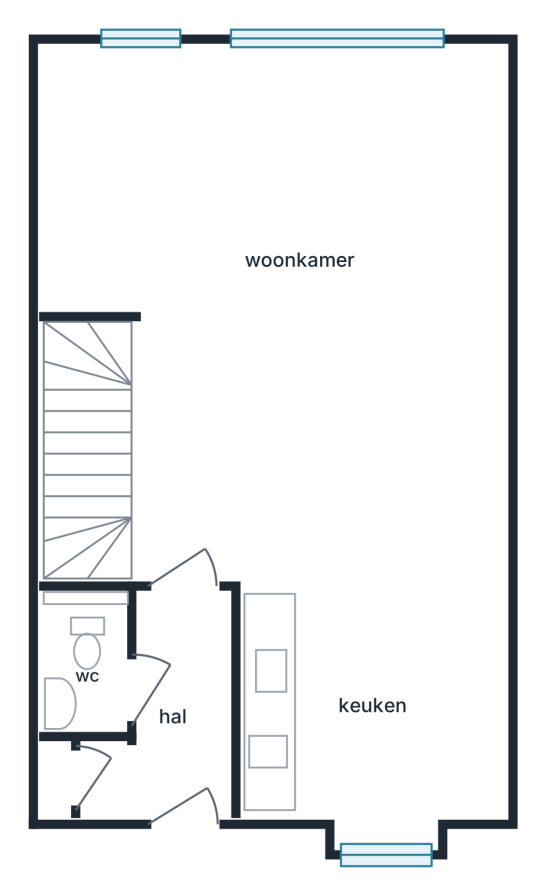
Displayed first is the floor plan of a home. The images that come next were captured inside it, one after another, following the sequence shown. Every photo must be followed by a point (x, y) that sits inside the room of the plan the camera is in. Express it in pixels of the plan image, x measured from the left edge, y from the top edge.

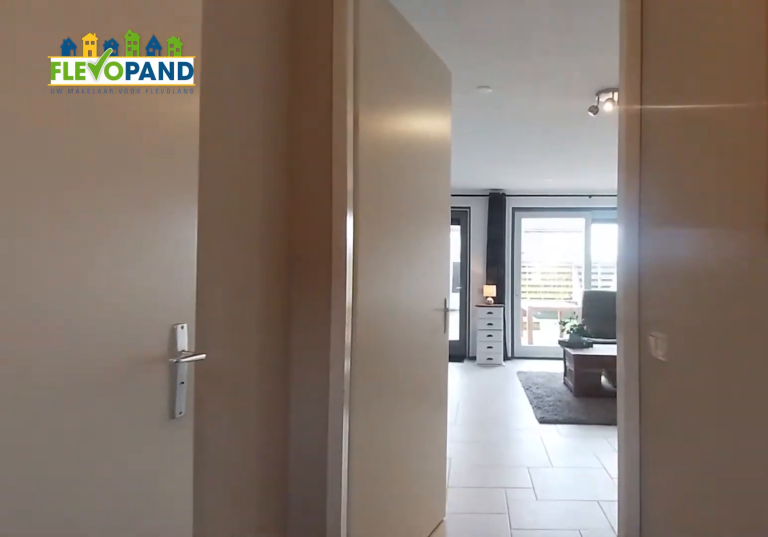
(172, 715)
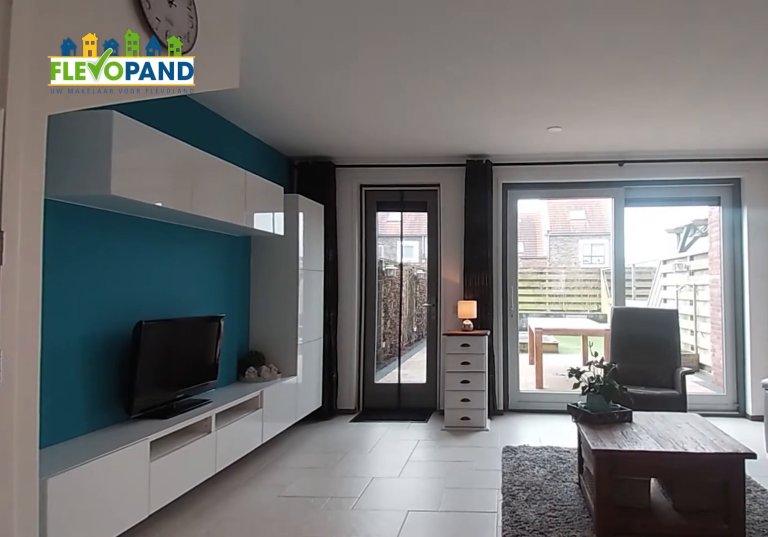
(289, 252)
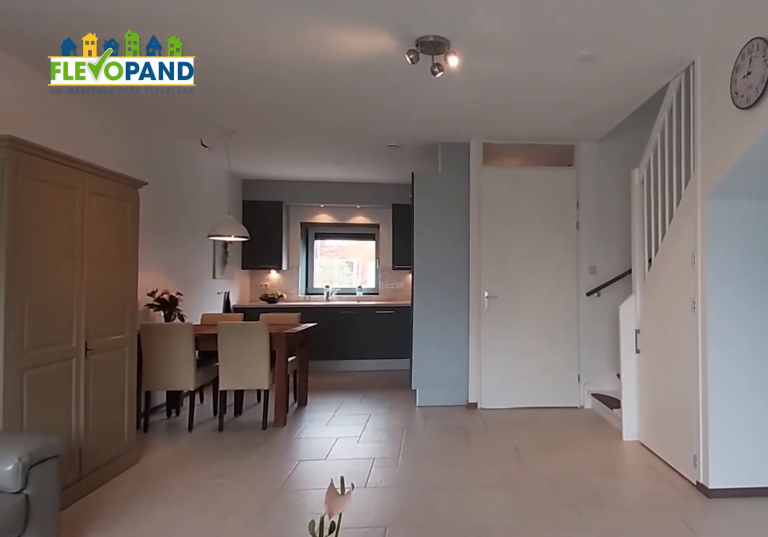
(289, 252)
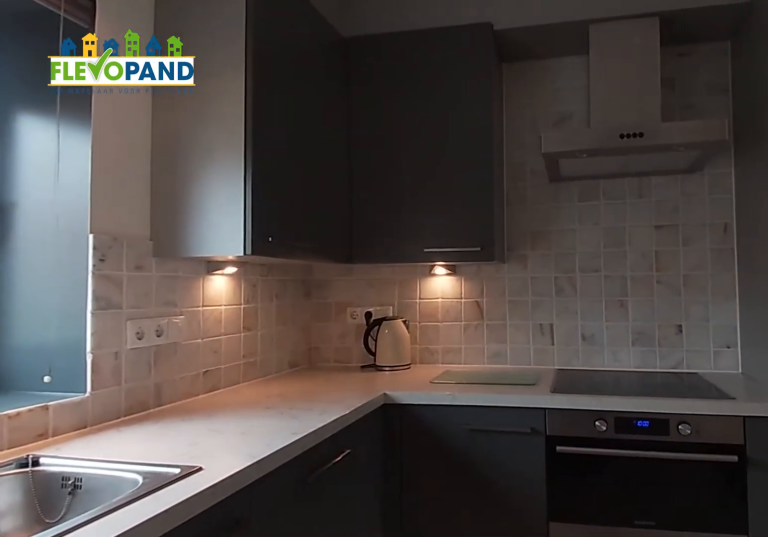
(373, 703)
